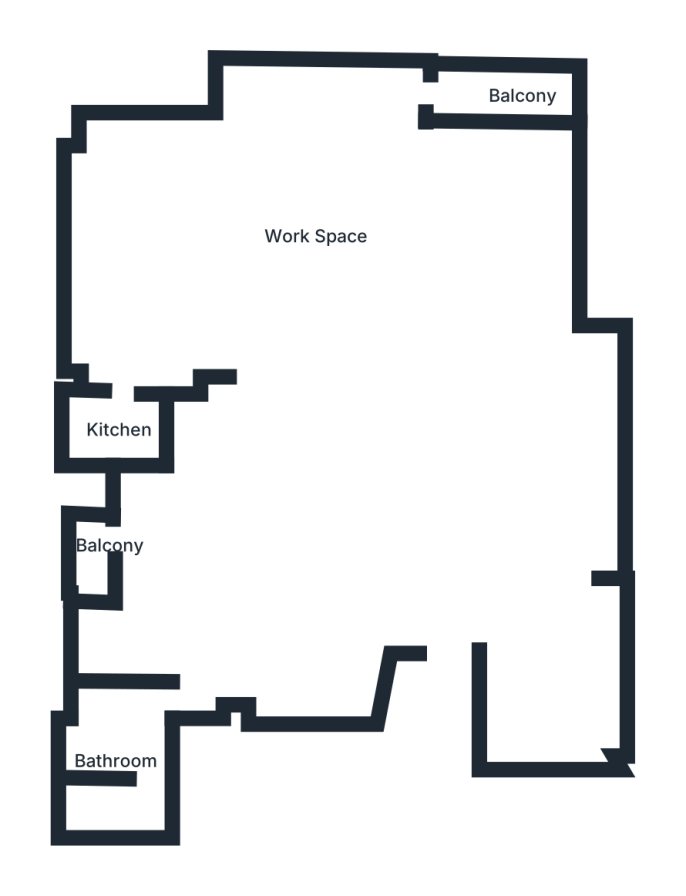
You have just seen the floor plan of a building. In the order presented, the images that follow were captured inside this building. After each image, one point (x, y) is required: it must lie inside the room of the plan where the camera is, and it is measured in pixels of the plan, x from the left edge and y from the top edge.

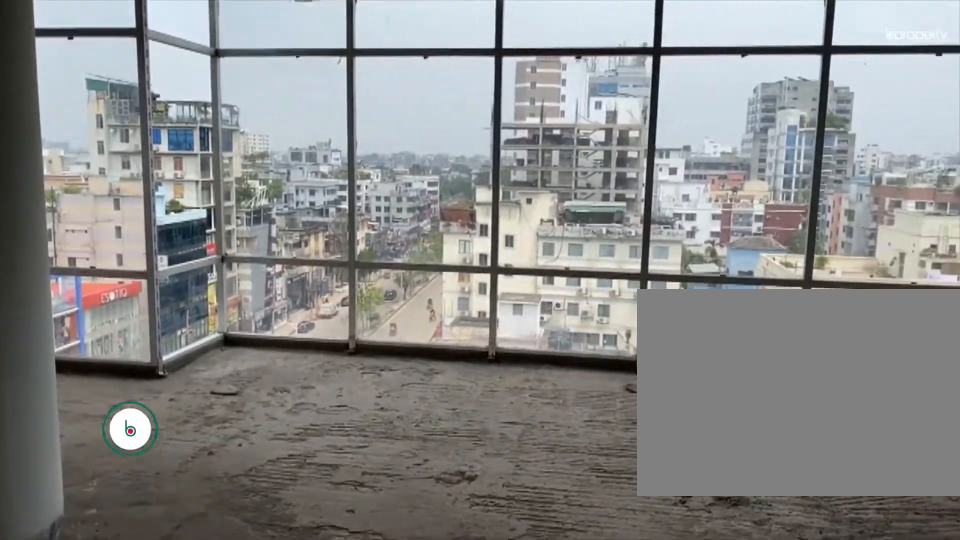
(495, 515)
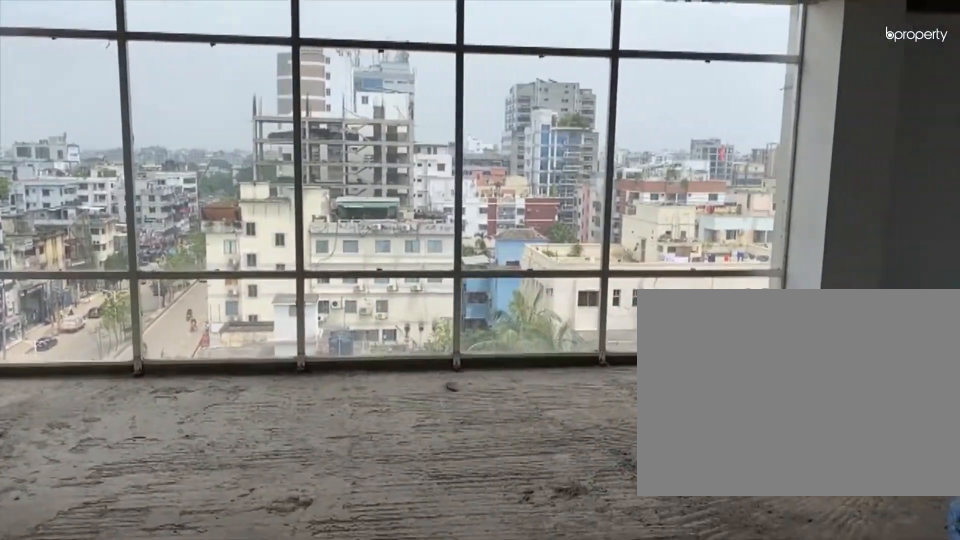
(495, 515)
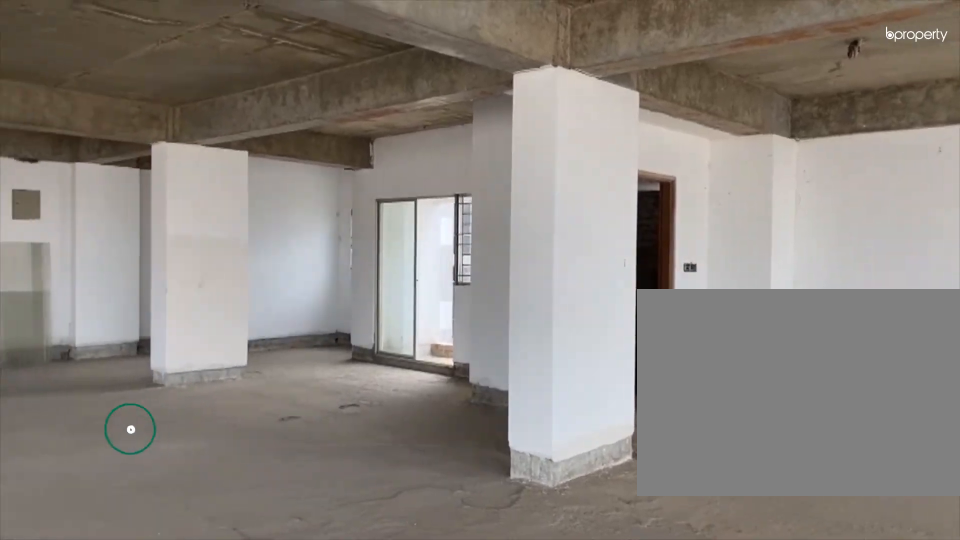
(274, 304)
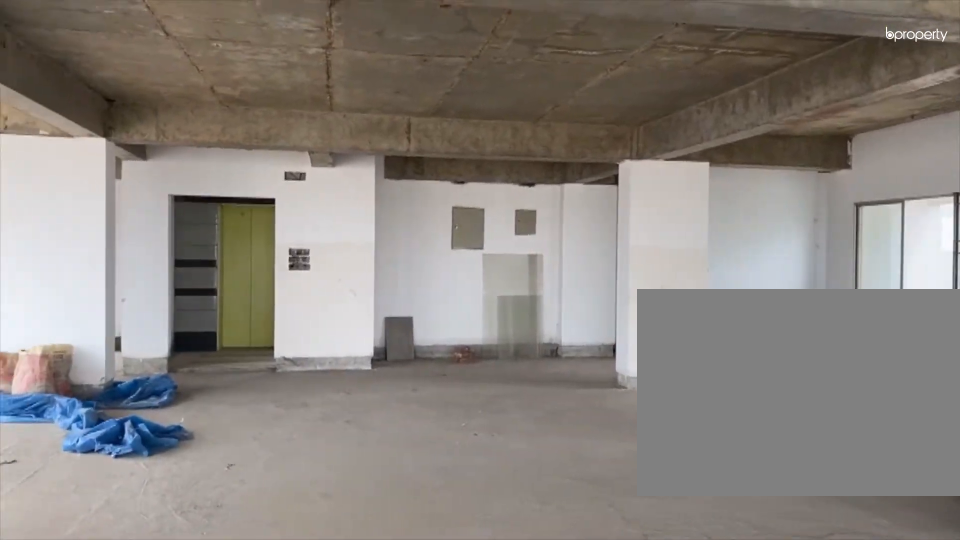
(274, 304)
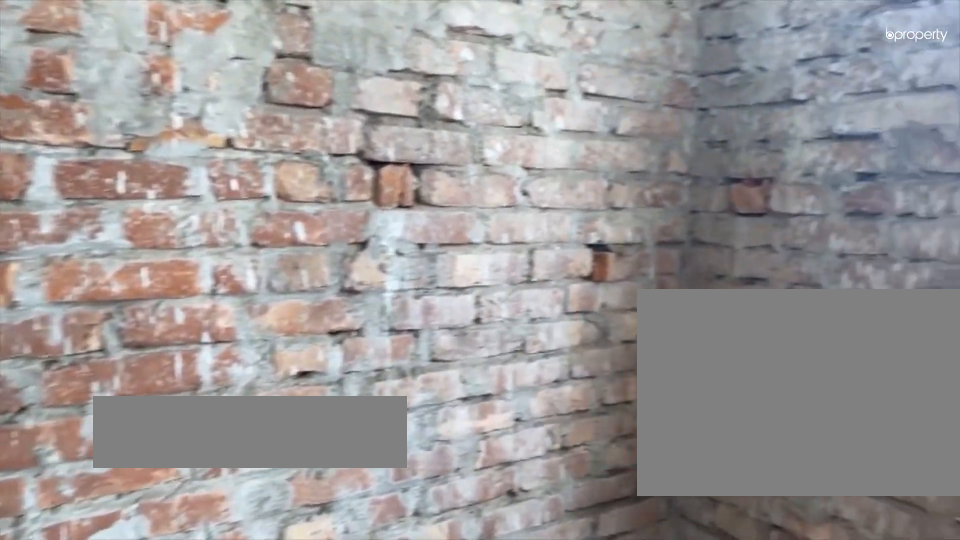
(119, 430)
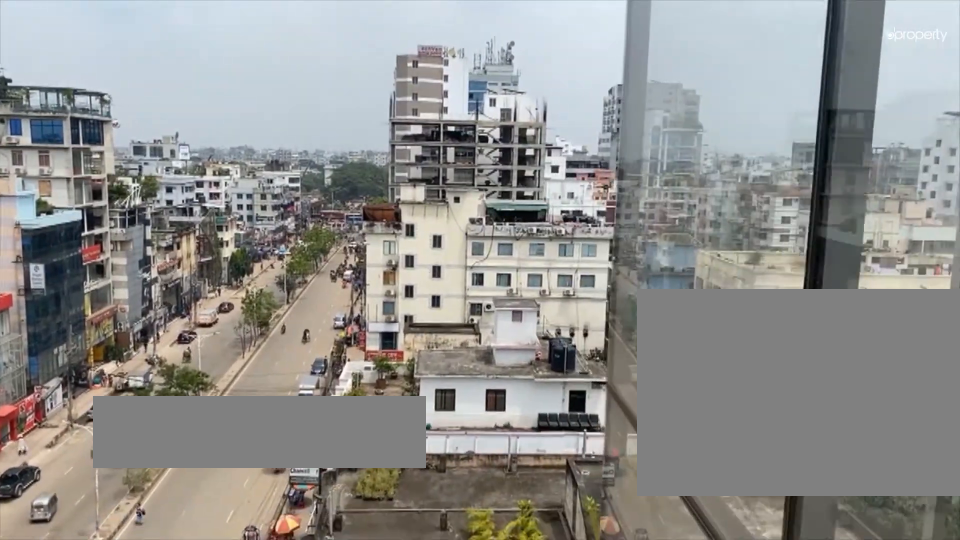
(493, 94)
